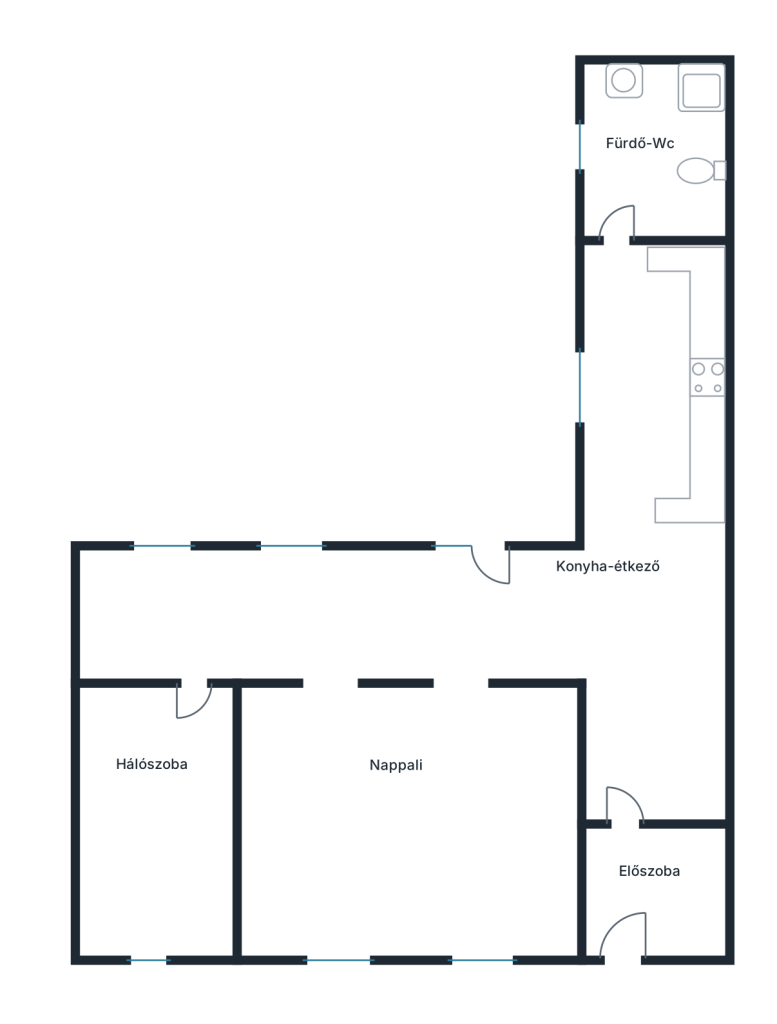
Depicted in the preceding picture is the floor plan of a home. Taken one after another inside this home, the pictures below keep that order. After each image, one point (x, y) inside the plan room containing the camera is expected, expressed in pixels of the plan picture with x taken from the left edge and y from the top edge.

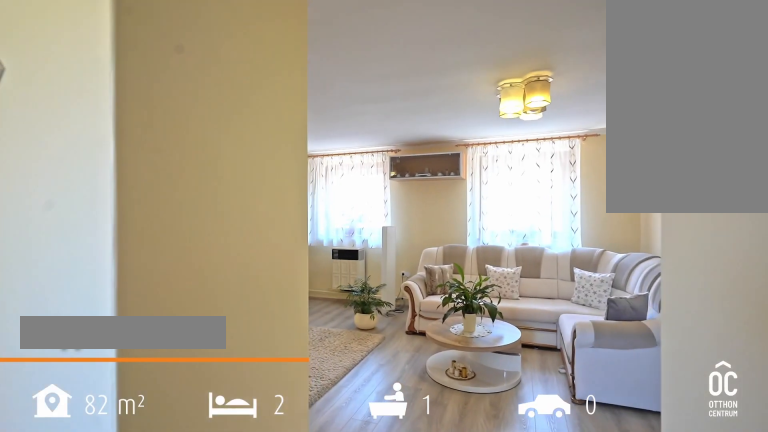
(398, 823)
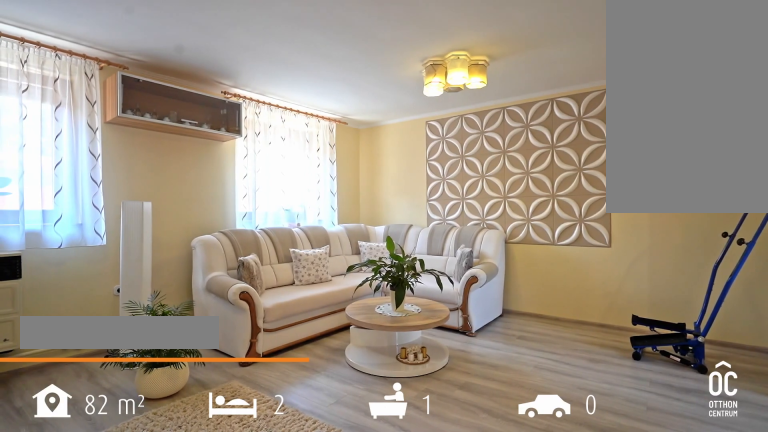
(398, 823)
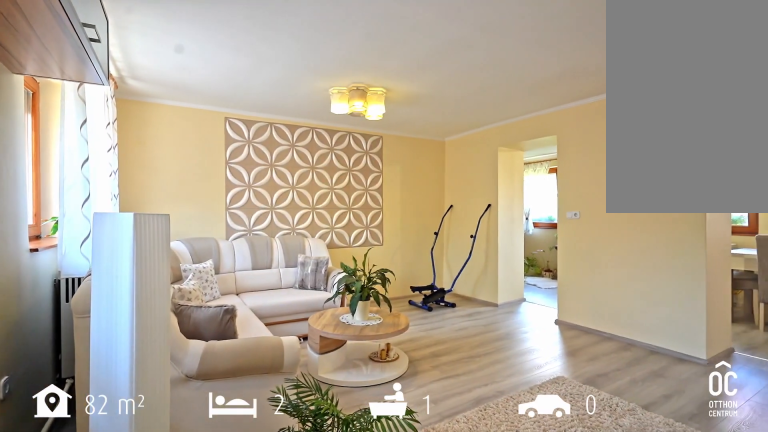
(398, 823)
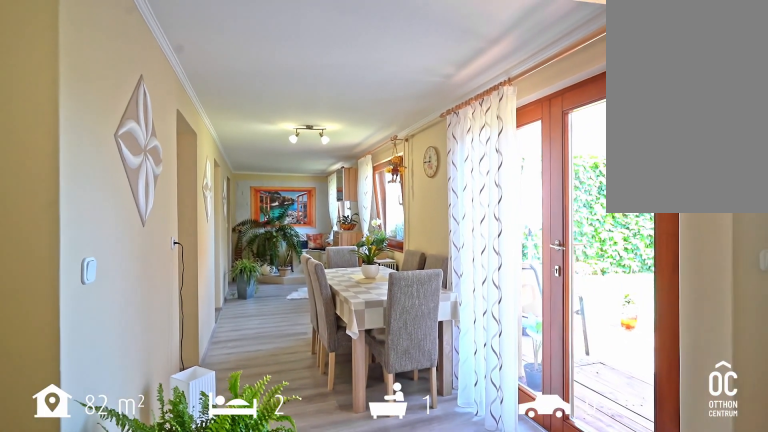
(331, 613)
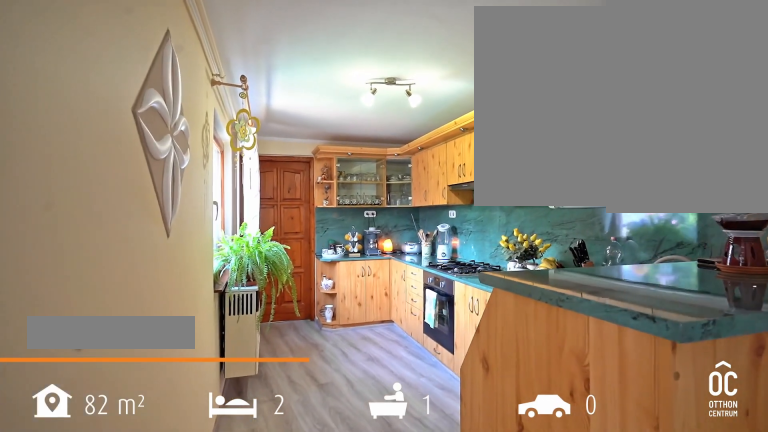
(649, 416)
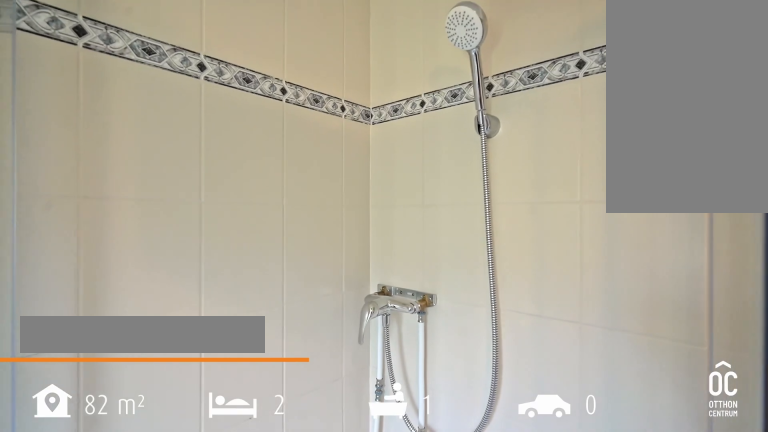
(656, 153)
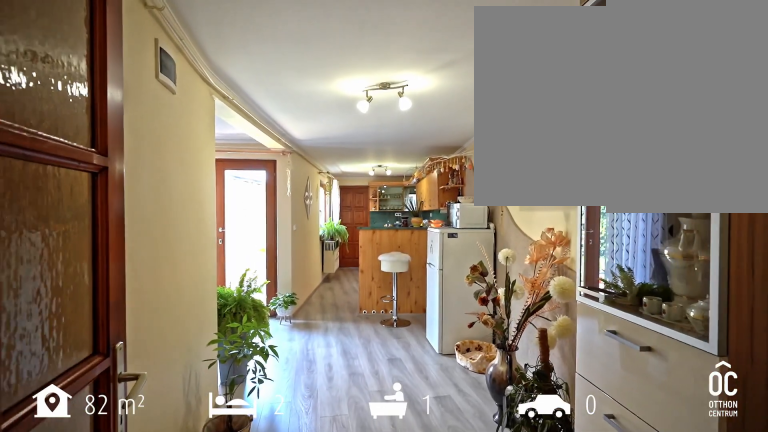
(652, 715)
